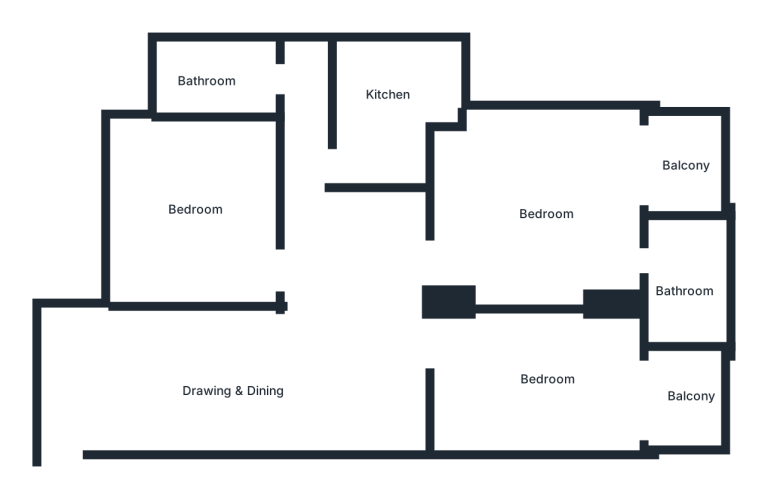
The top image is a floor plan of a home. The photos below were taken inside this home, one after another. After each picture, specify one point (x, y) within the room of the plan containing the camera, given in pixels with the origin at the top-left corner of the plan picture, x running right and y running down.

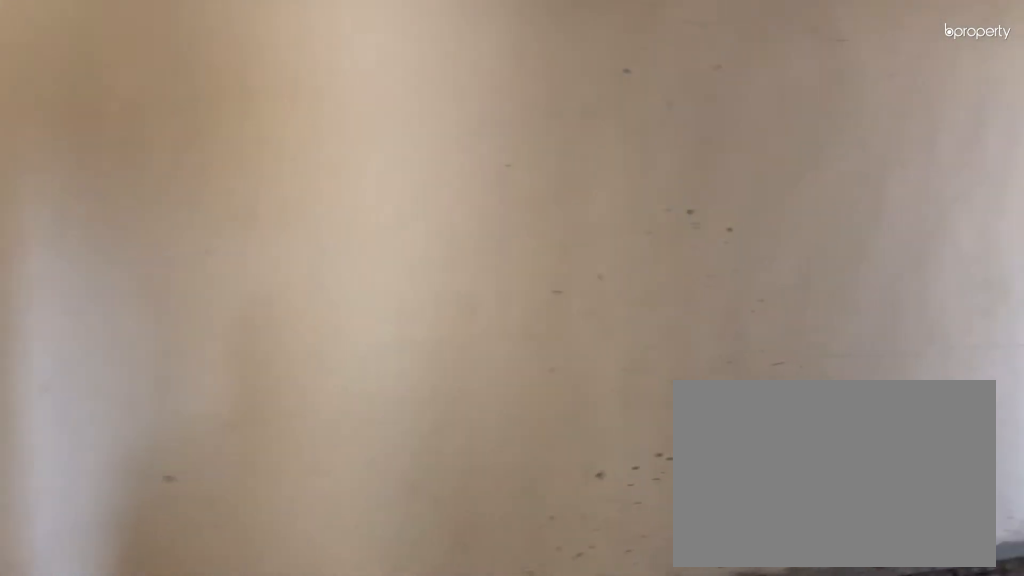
(82, 377)
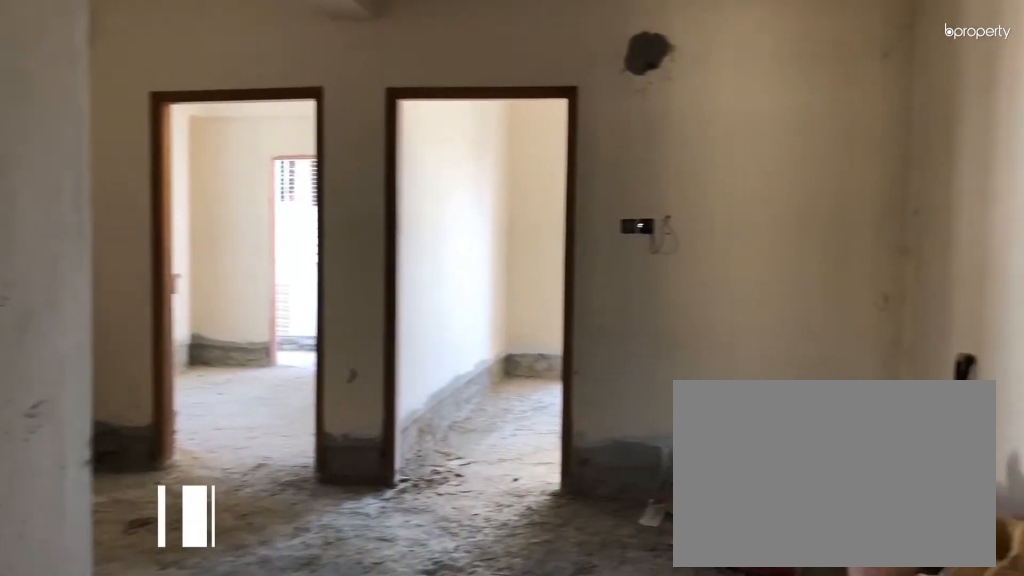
(327, 375)
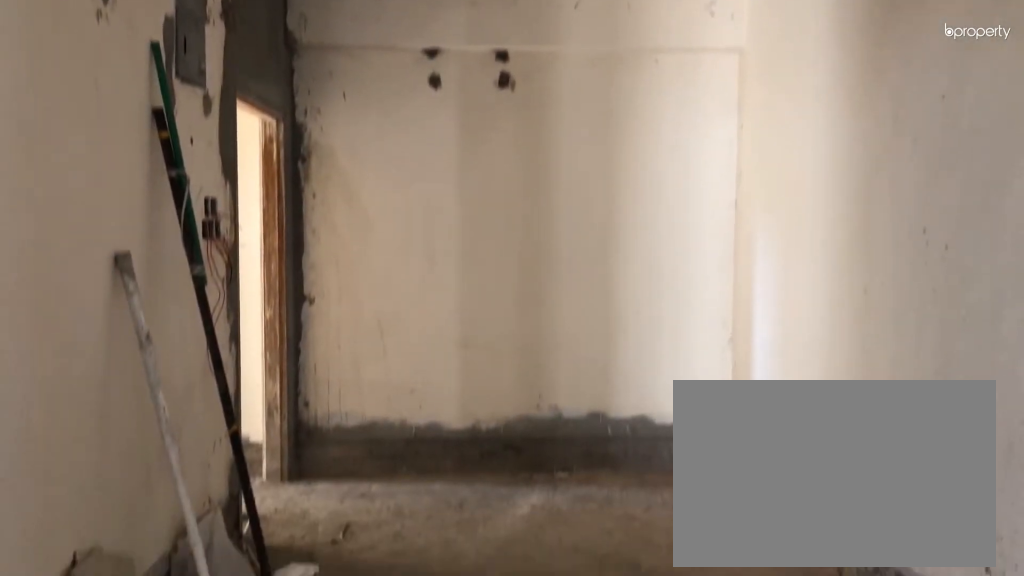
(327, 375)
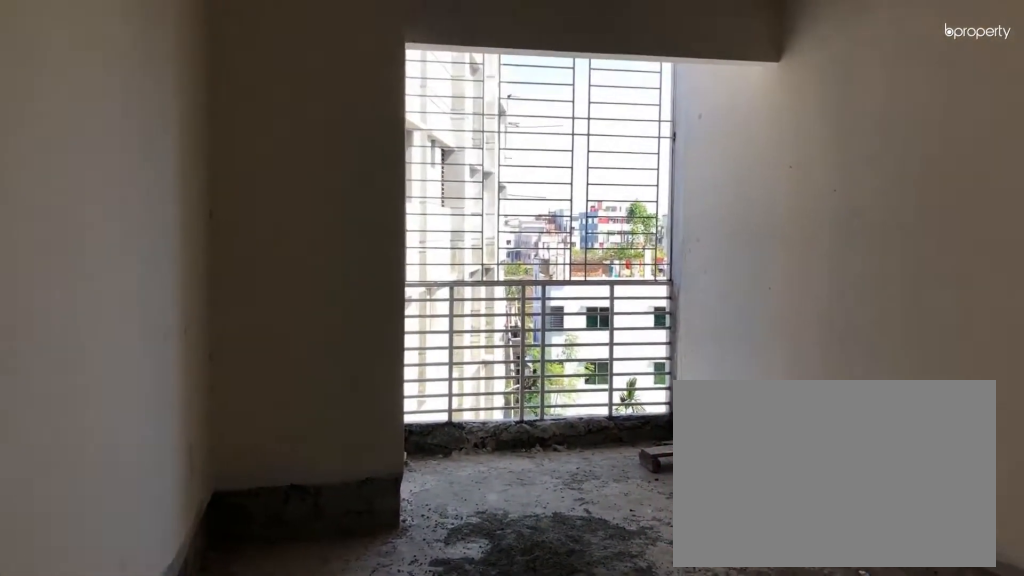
(472, 352)
